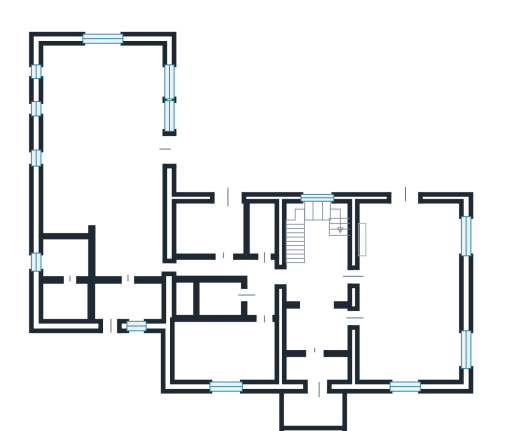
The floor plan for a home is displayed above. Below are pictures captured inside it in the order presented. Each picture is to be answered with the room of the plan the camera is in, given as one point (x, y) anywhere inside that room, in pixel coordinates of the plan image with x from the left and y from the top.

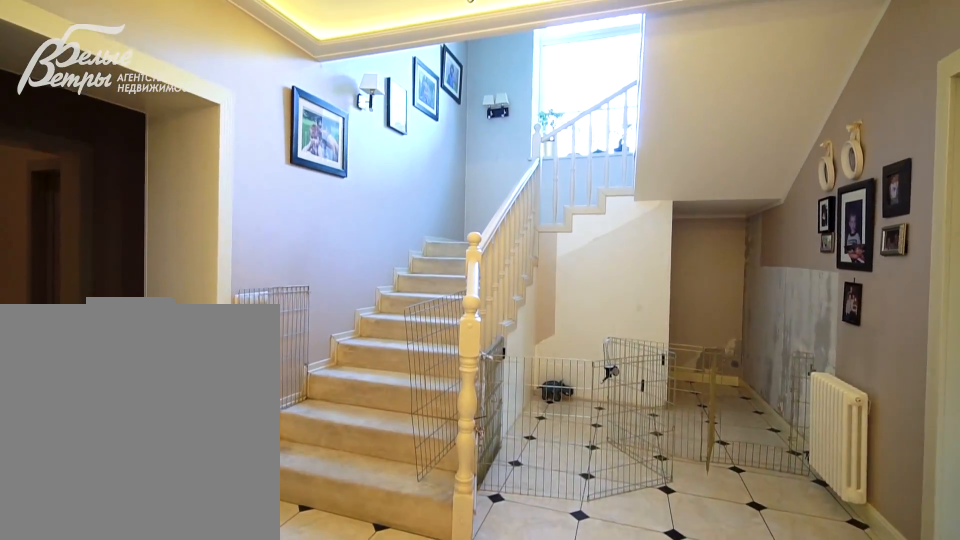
(316, 251)
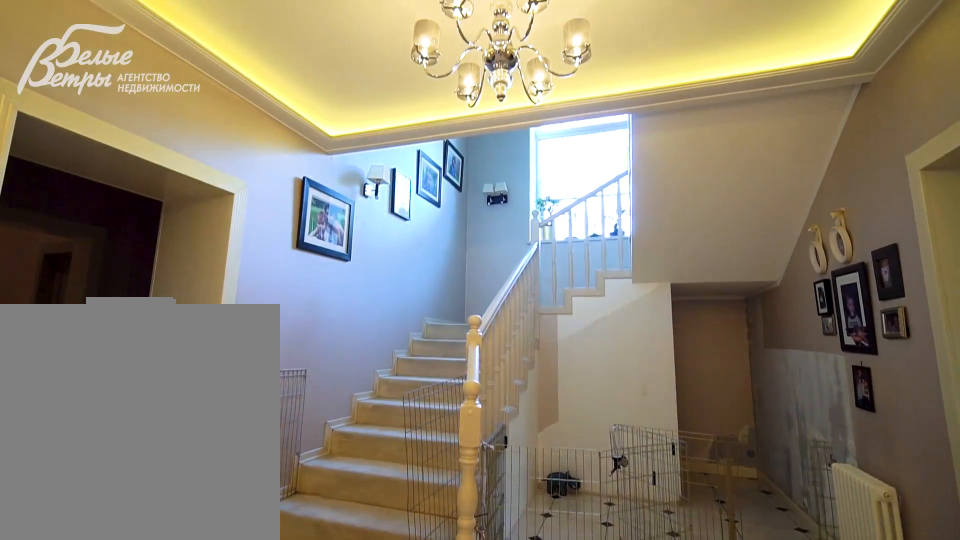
(316, 251)
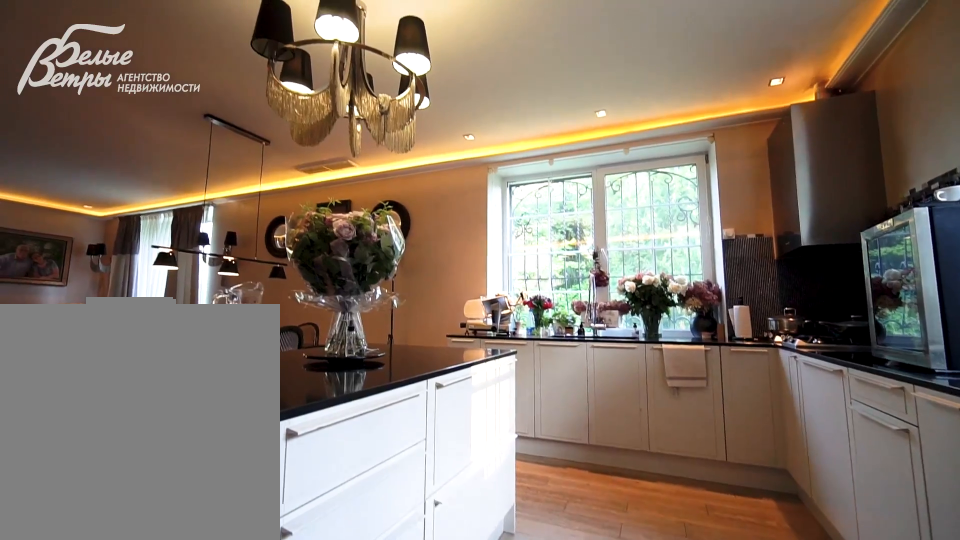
(407, 343)
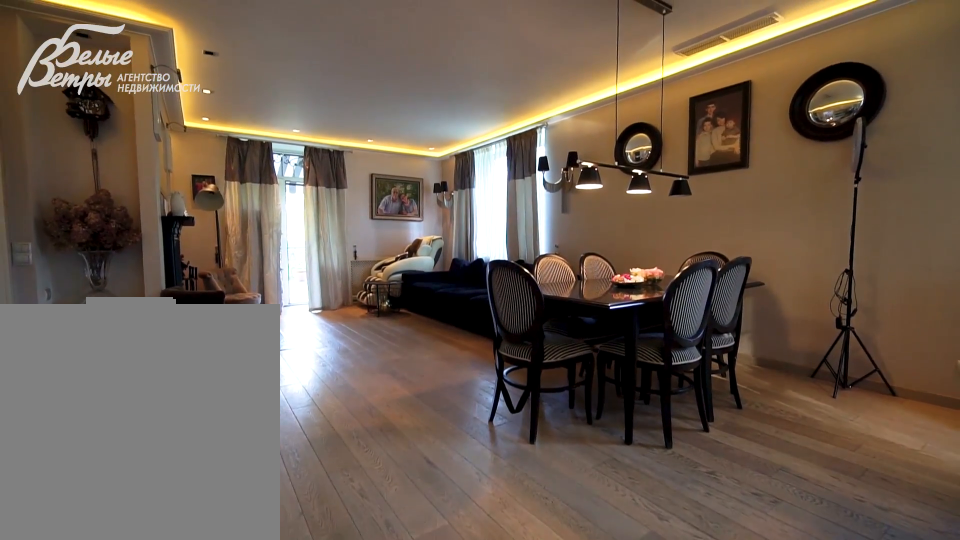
(408, 250)
